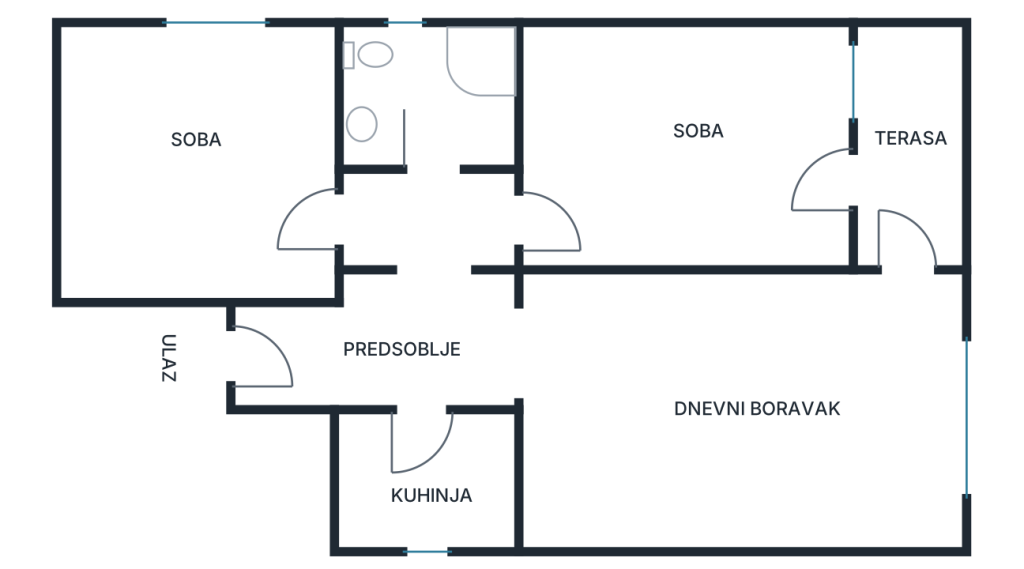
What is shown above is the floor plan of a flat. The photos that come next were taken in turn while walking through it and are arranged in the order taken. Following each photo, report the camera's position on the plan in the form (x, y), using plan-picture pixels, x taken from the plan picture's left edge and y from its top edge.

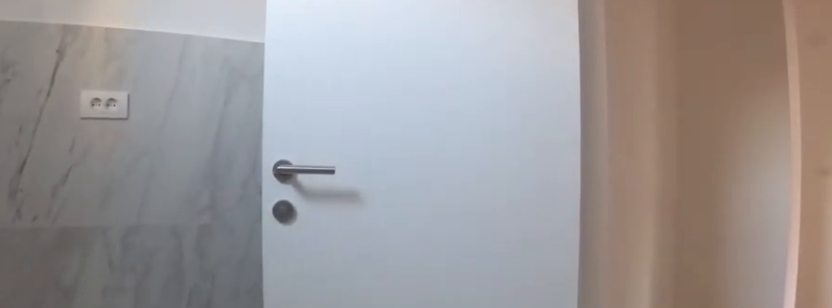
(453, 476)
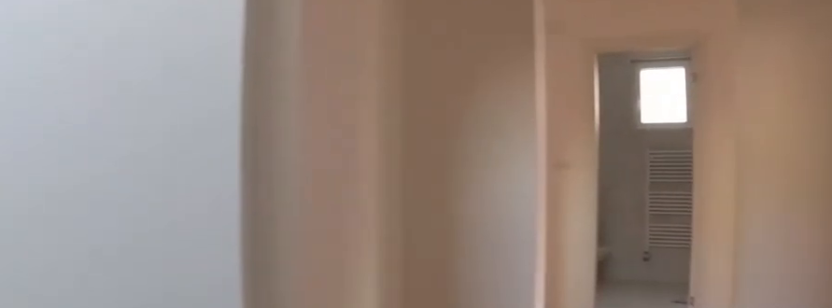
(454, 448)
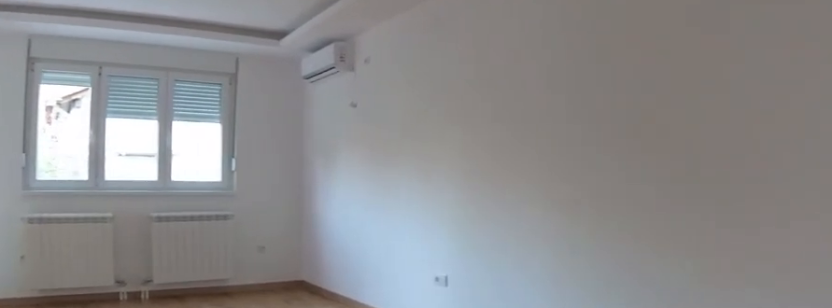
(524, 356)
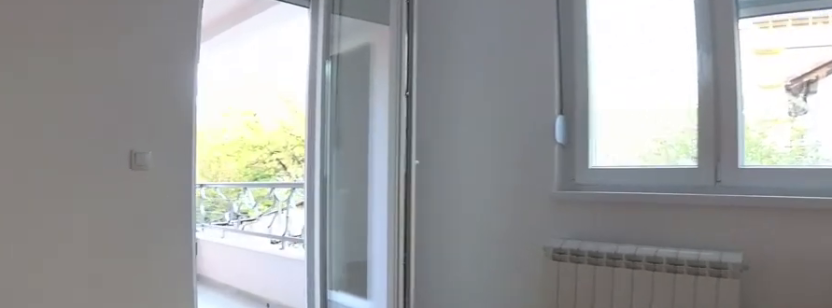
(844, 376)
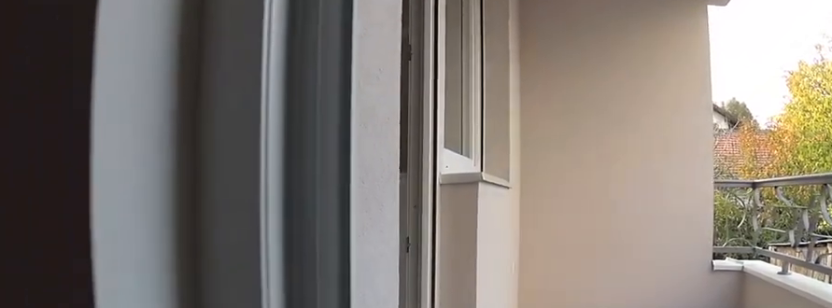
(892, 354)
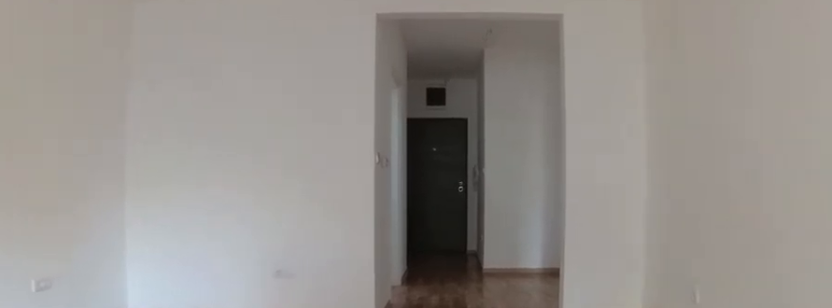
(778, 364)
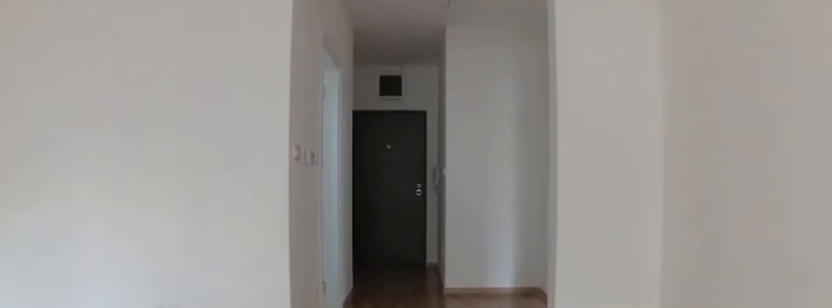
(709, 359)
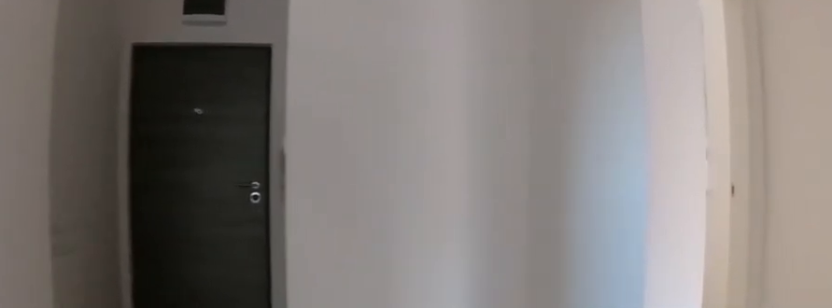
(492, 333)
